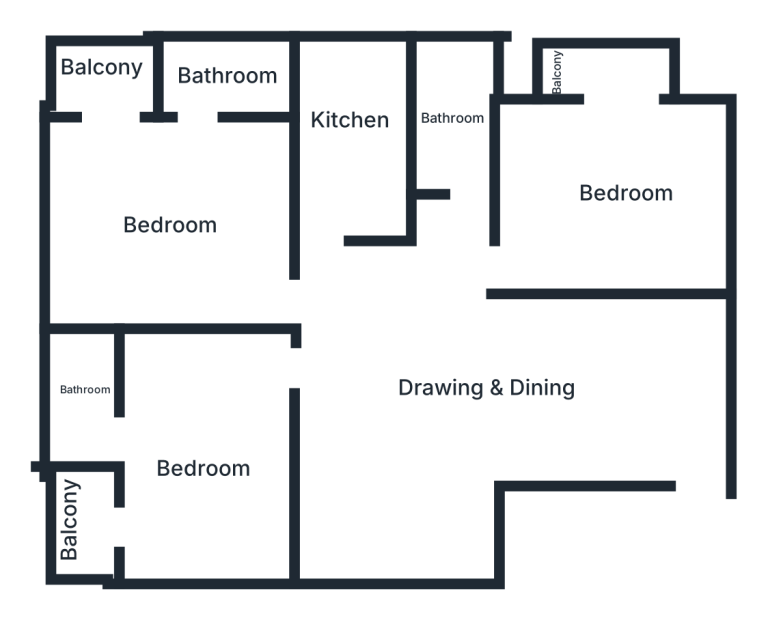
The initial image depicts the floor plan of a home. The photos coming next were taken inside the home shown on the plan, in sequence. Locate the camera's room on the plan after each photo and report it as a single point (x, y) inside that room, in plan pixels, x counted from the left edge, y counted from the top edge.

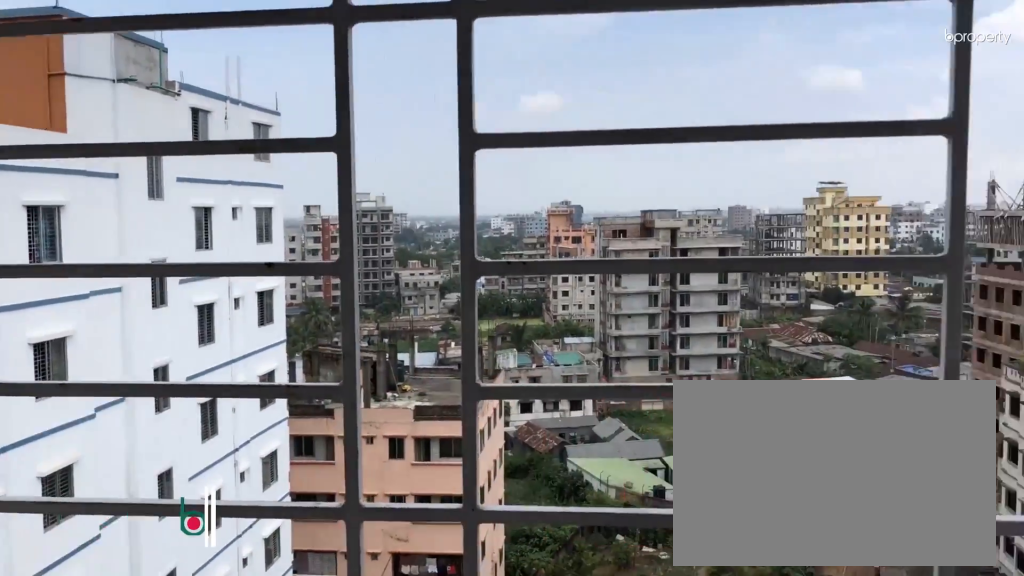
(608, 75)
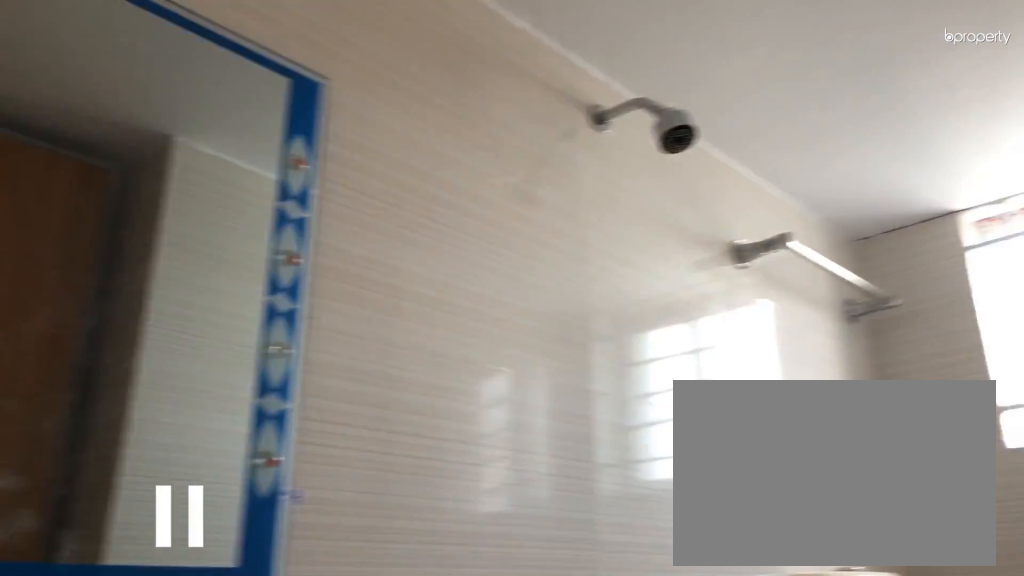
(445, 124)
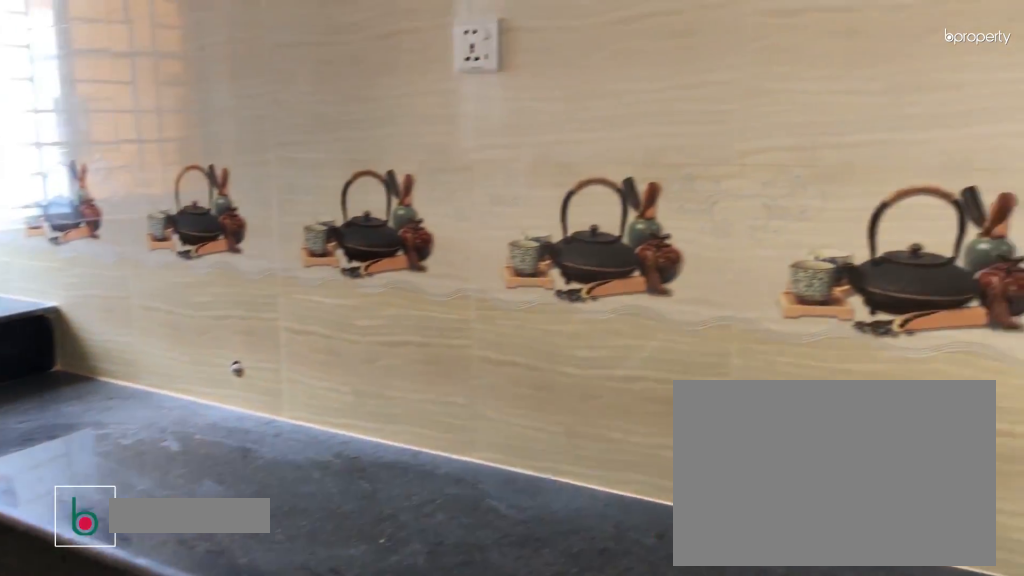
(357, 130)
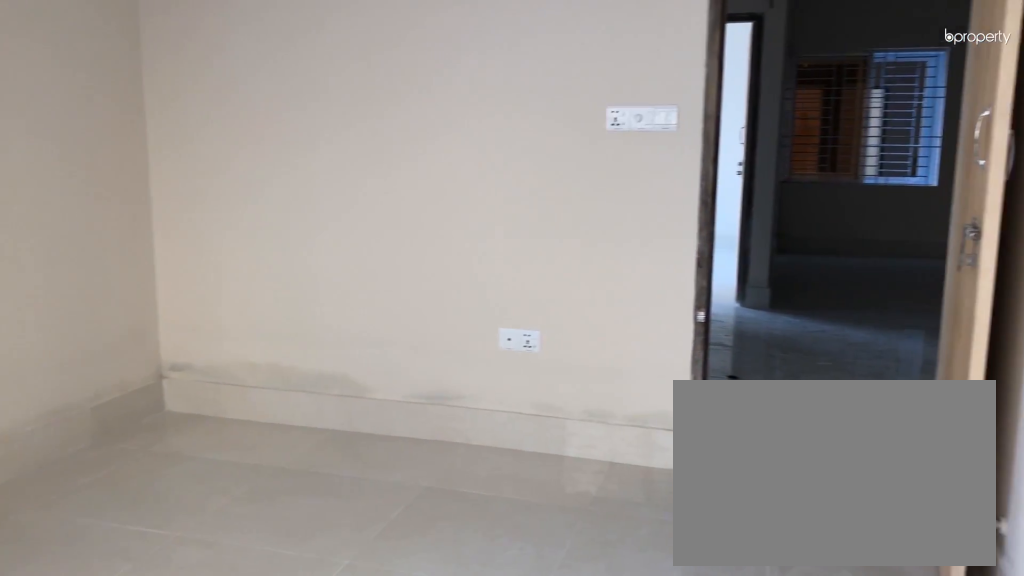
(160, 208)
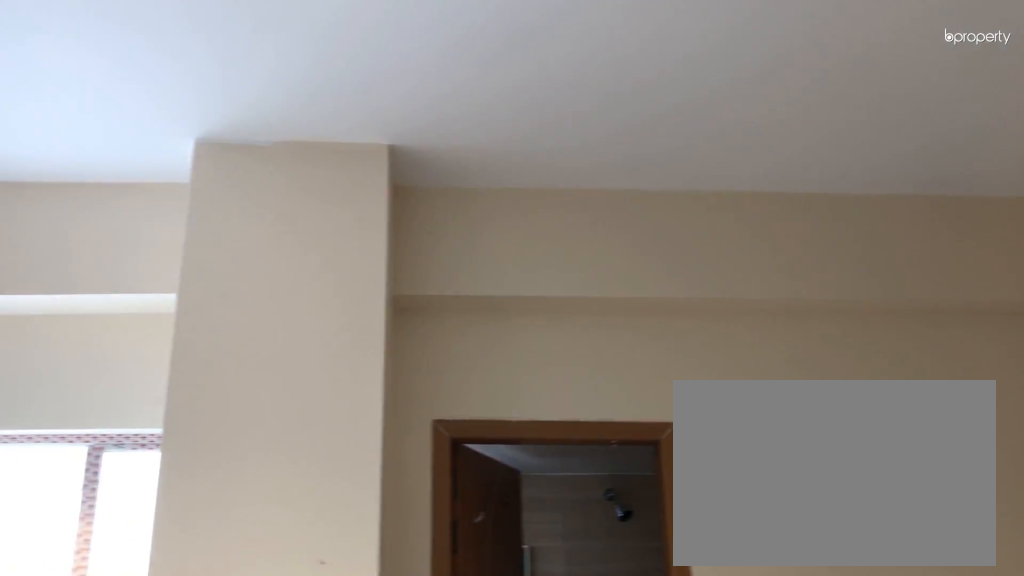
(160, 208)
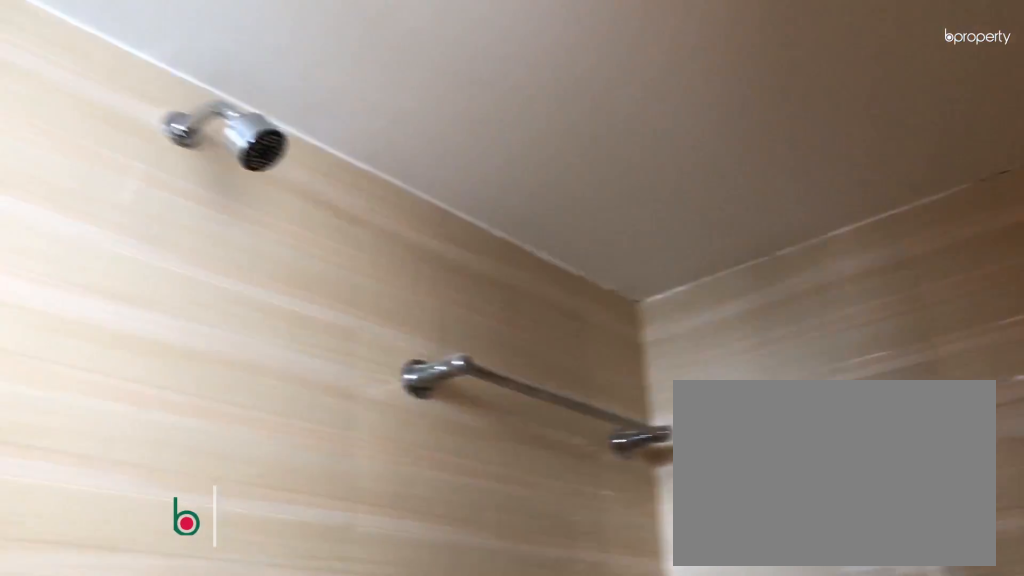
(233, 79)
